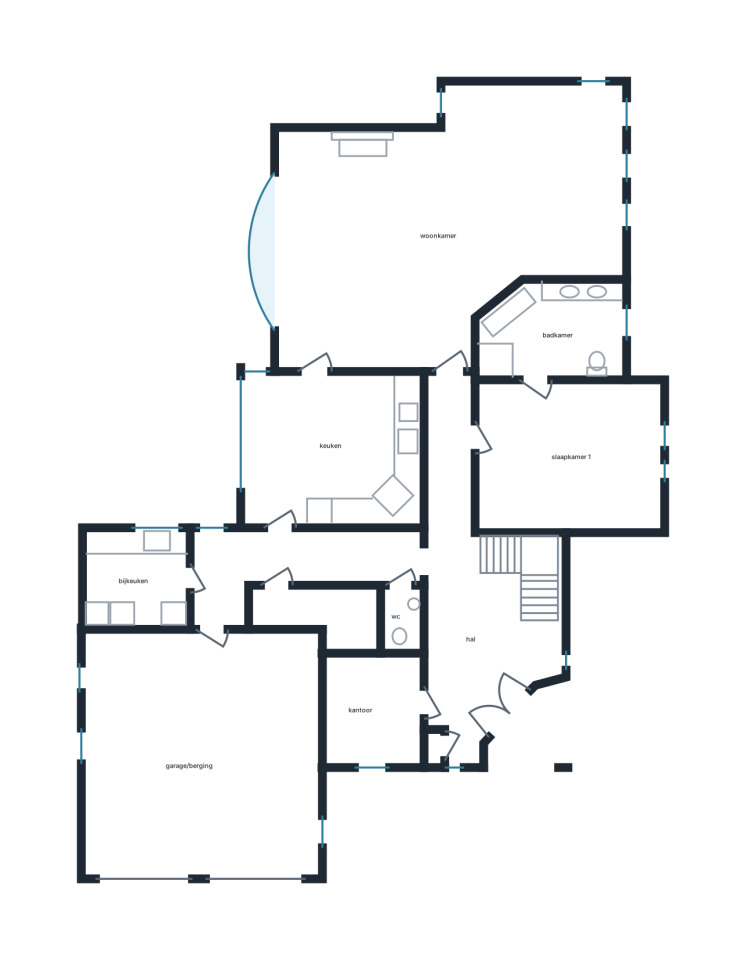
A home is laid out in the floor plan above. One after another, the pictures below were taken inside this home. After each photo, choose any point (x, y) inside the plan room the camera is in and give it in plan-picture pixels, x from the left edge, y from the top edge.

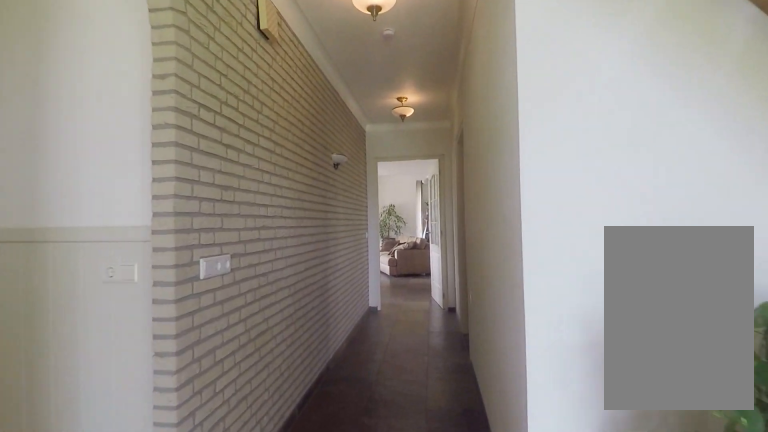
(470, 594)
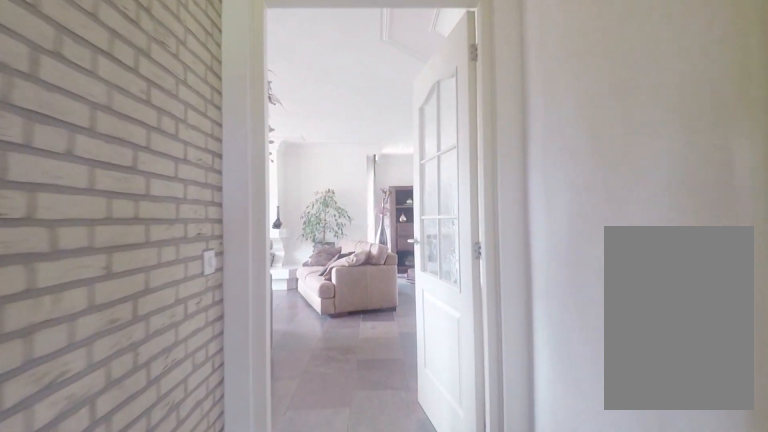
(470, 594)
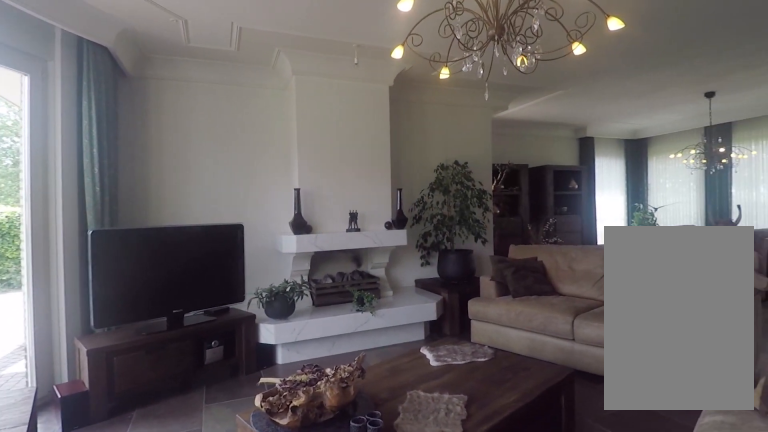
(434, 224)
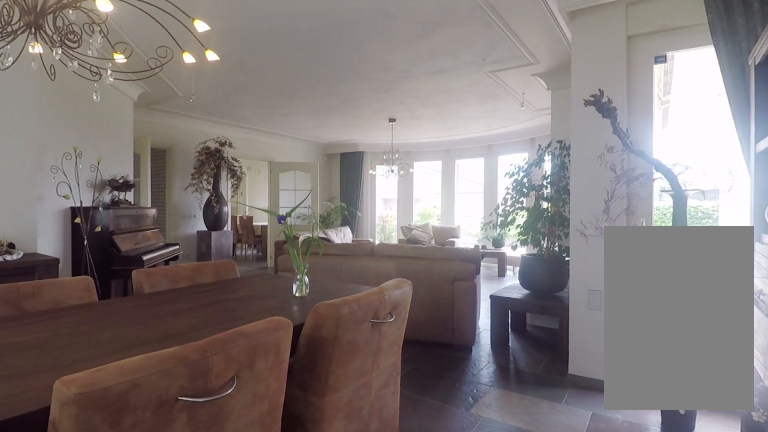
(434, 224)
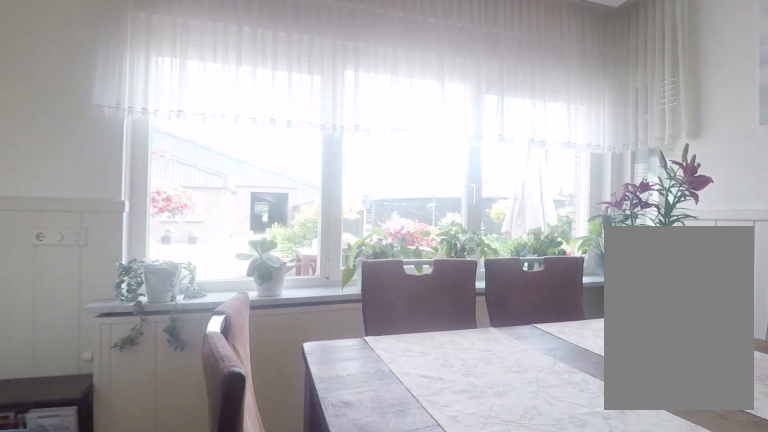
(333, 448)
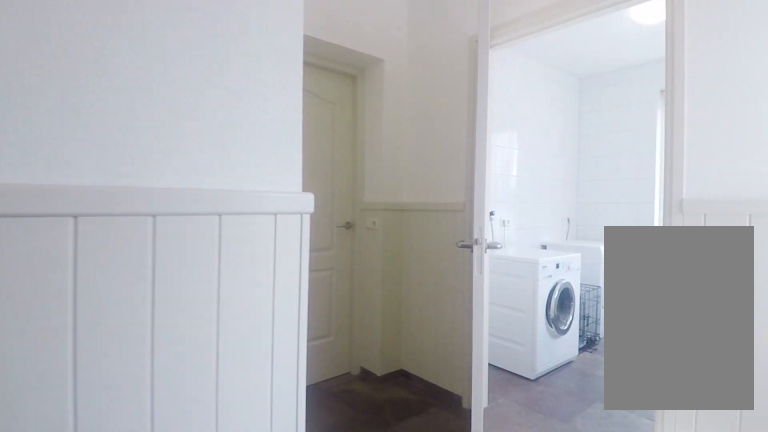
(289, 565)
